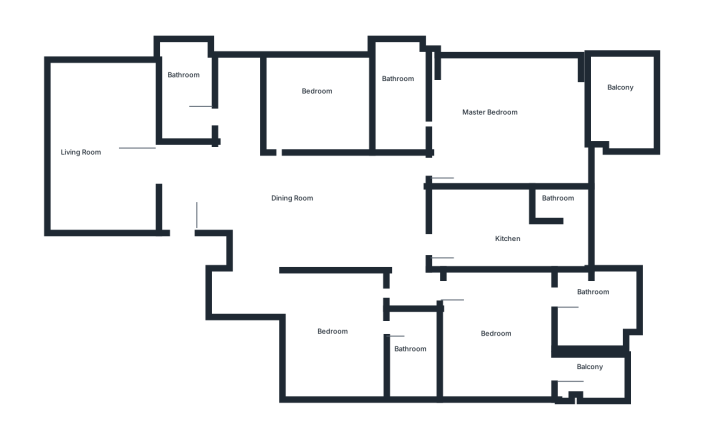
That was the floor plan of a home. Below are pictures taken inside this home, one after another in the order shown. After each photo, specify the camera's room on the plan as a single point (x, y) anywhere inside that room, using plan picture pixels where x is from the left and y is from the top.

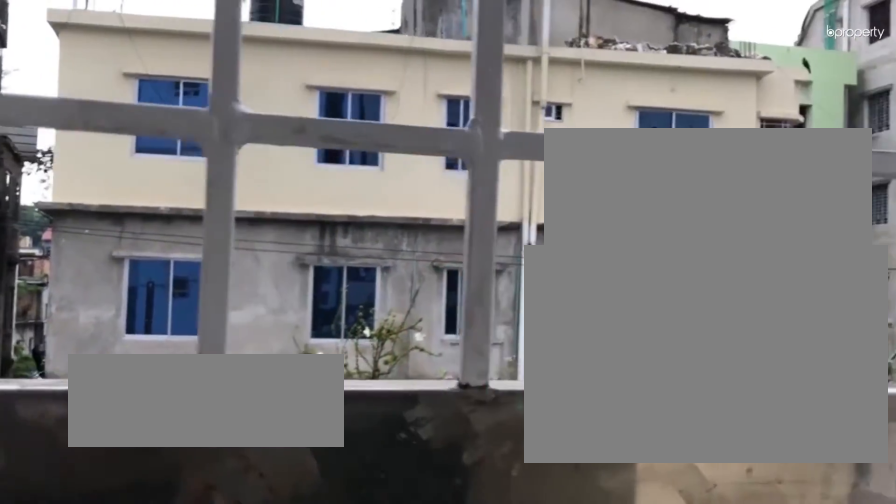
(586, 368)
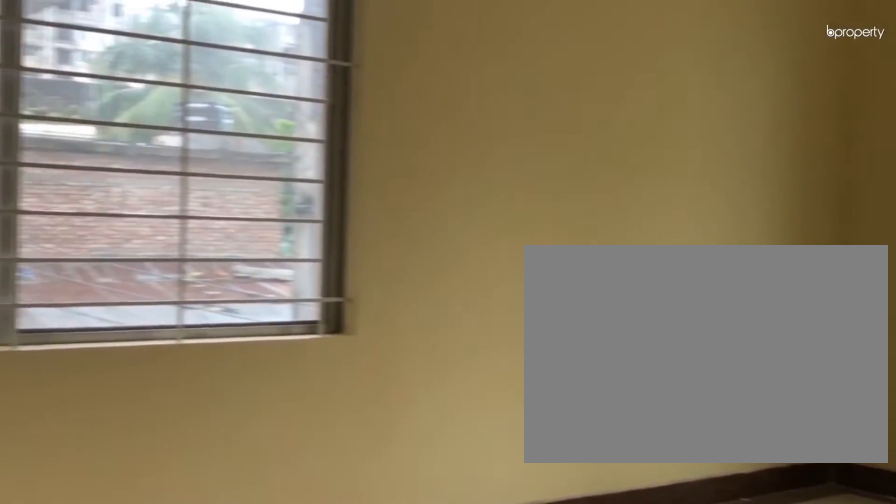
(520, 95)
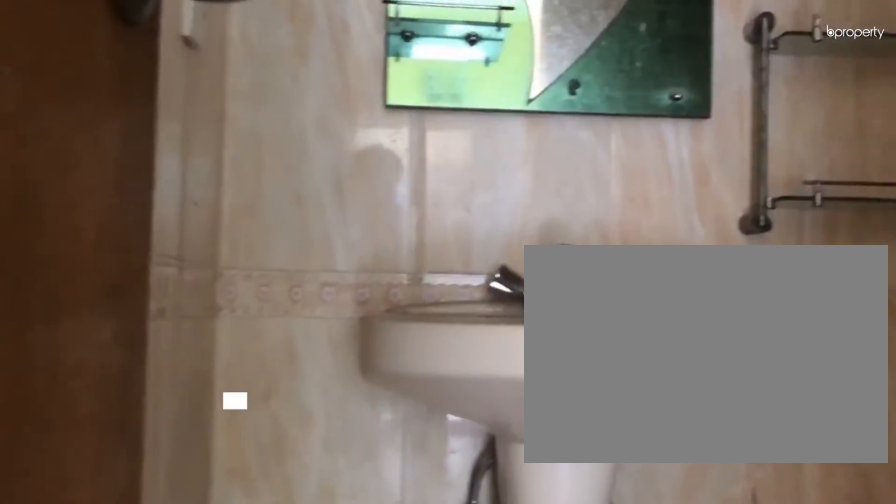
(394, 94)
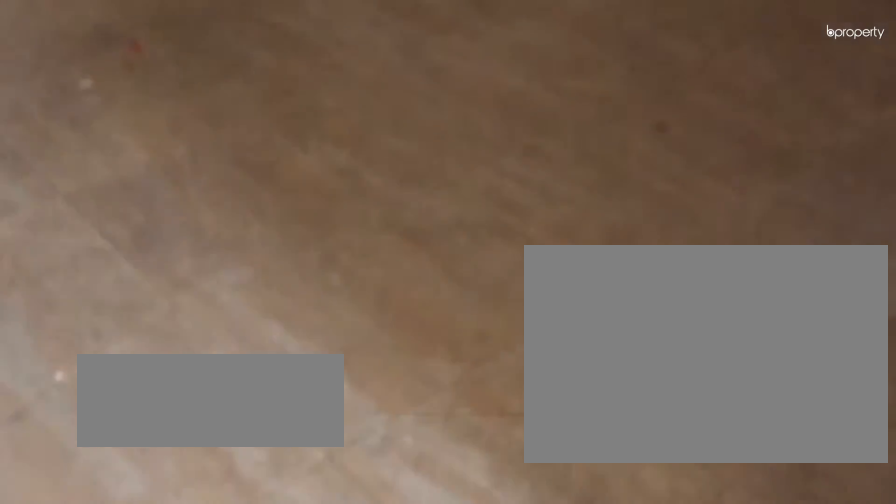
(394, 94)
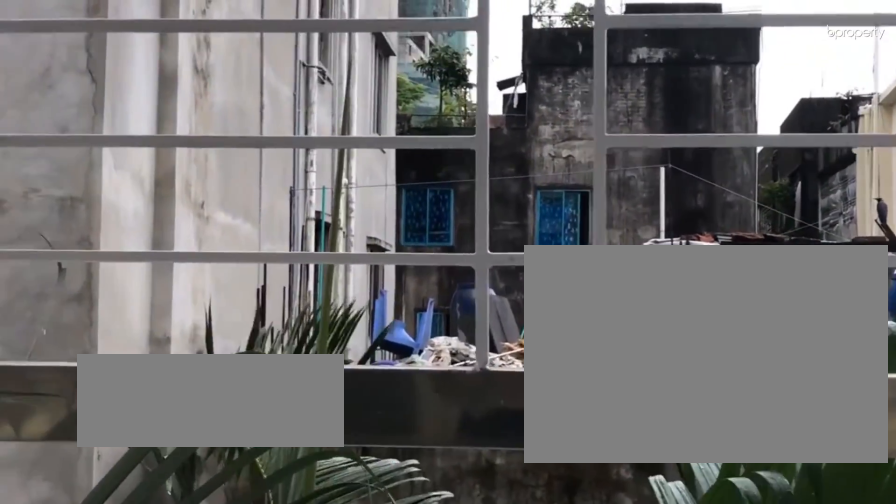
(622, 103)
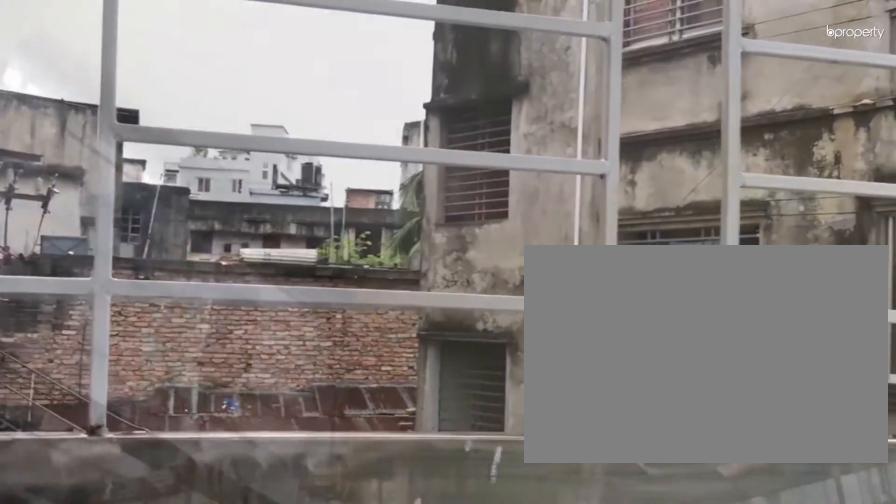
(622, 103)
